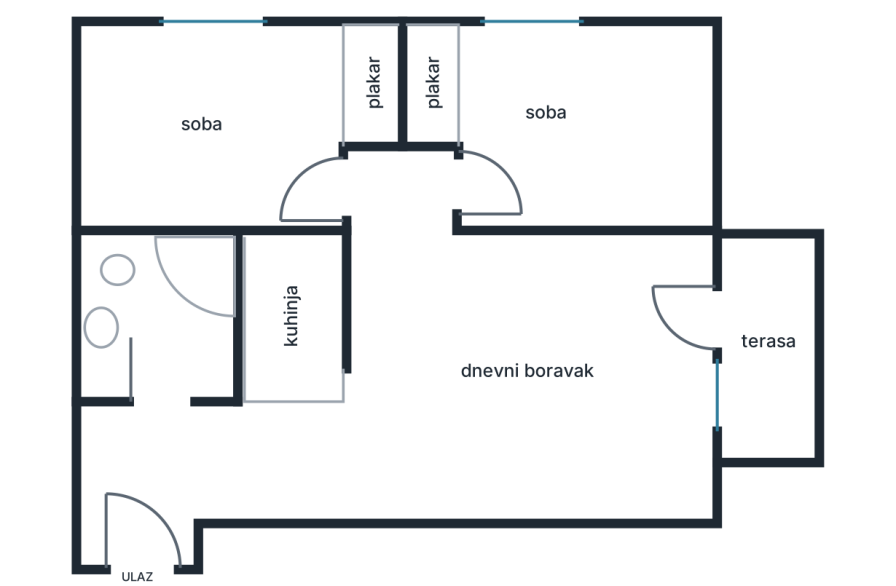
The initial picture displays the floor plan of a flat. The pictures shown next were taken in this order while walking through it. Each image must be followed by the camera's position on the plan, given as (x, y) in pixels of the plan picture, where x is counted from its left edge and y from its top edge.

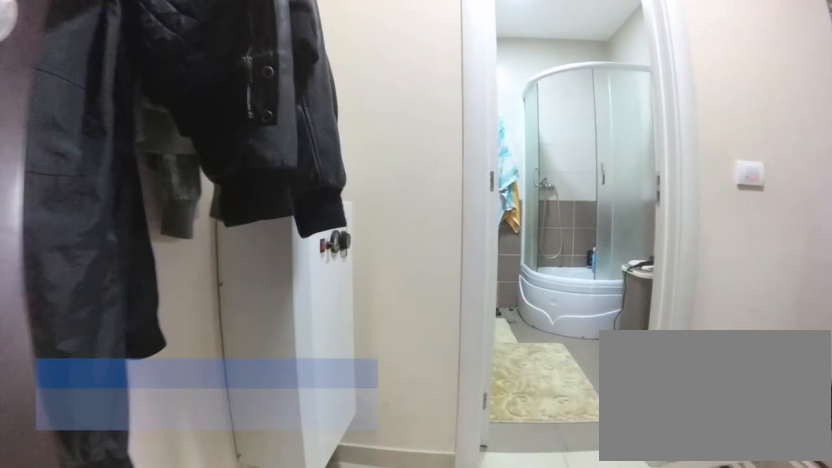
(129, 550)
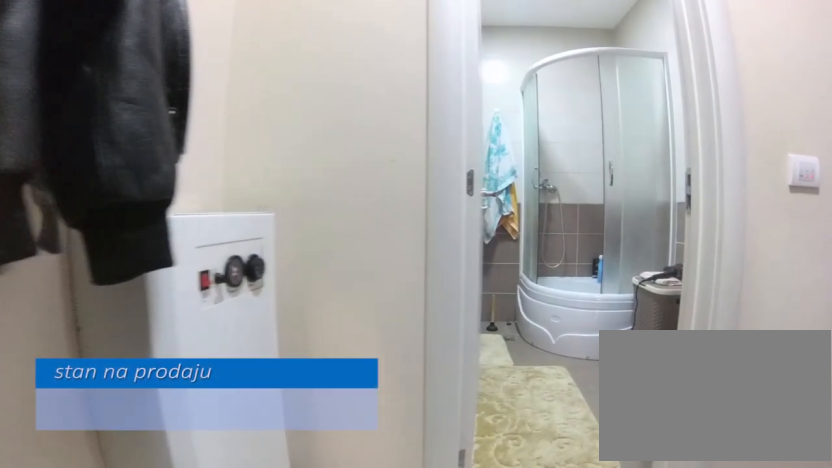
(129, 516)
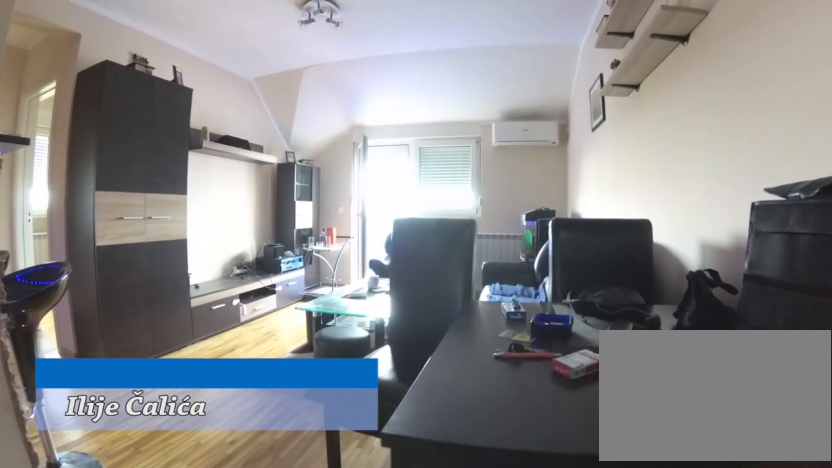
(282, 476)
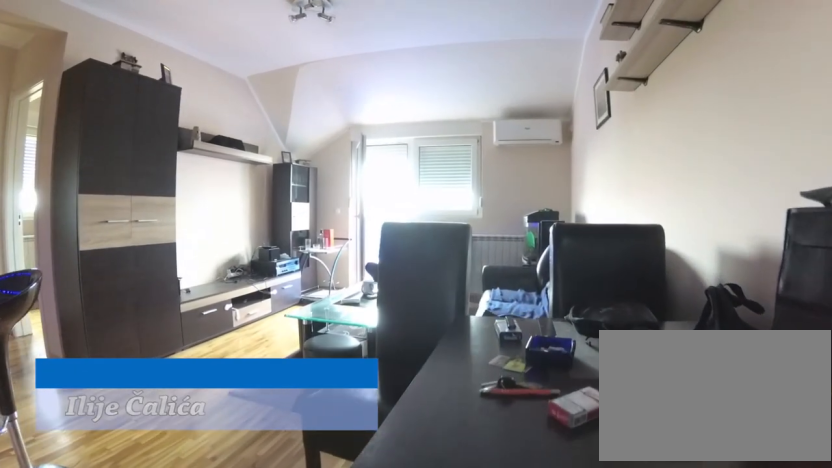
(294, 475)
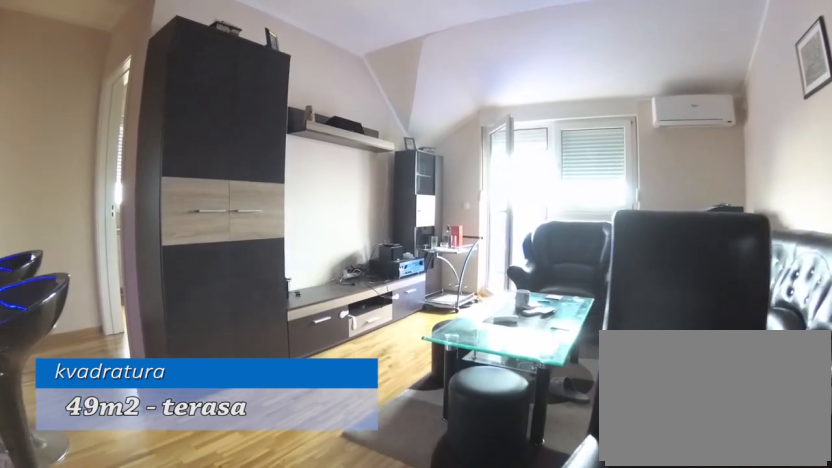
(360, 448)
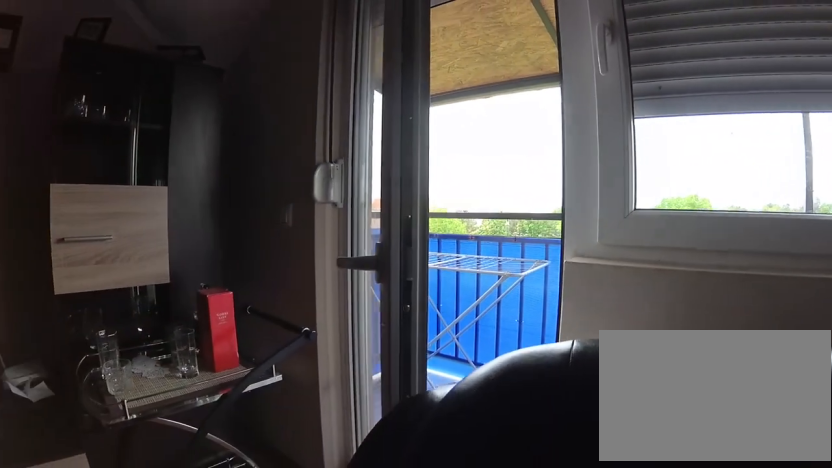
(598, 374)
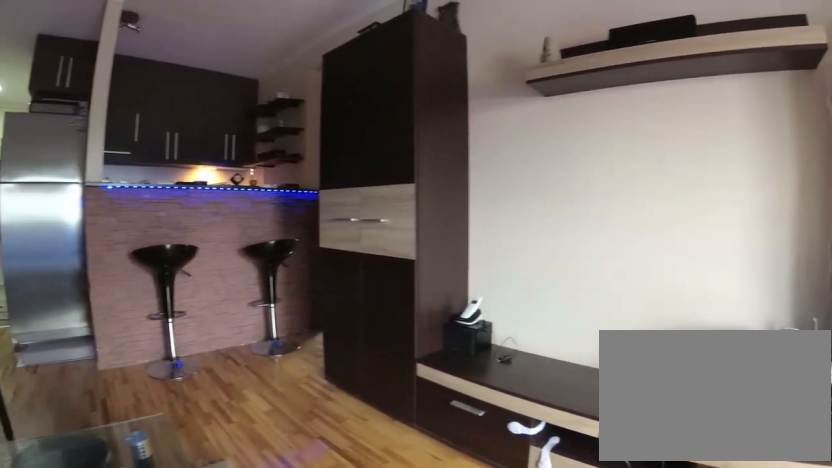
(622, 388)
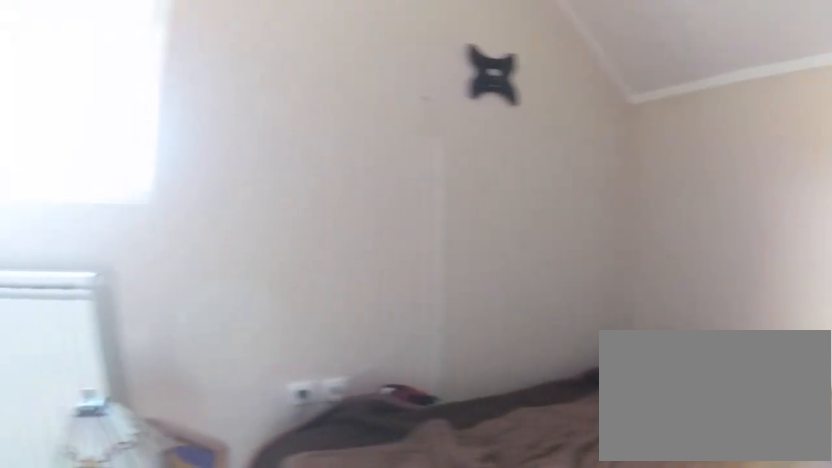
(544, 202)
